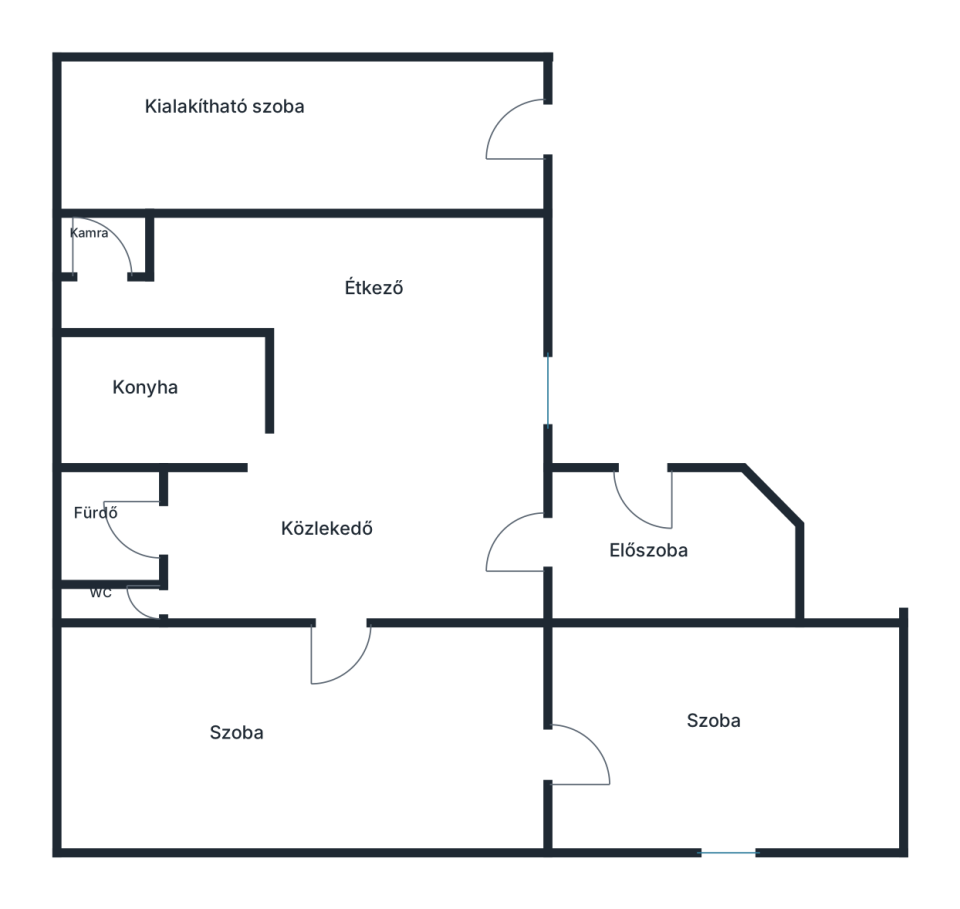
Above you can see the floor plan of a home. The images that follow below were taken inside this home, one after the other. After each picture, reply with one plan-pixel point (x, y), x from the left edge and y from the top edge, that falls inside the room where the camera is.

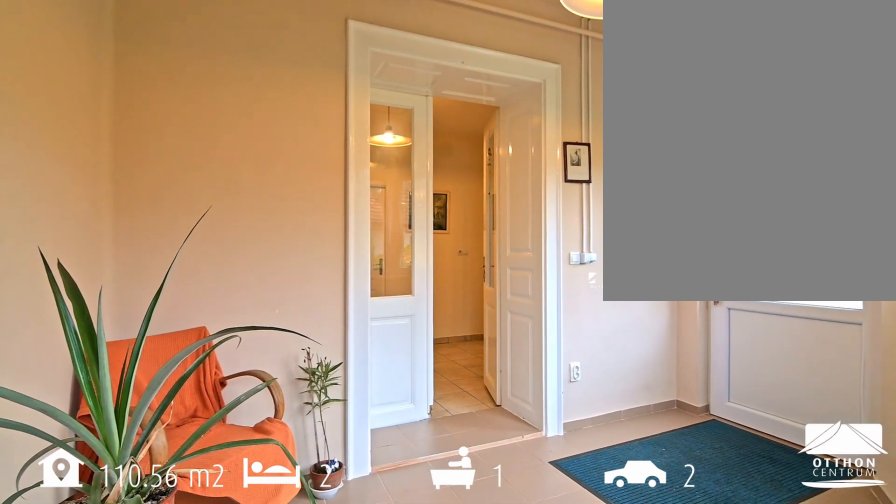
(735, 558)
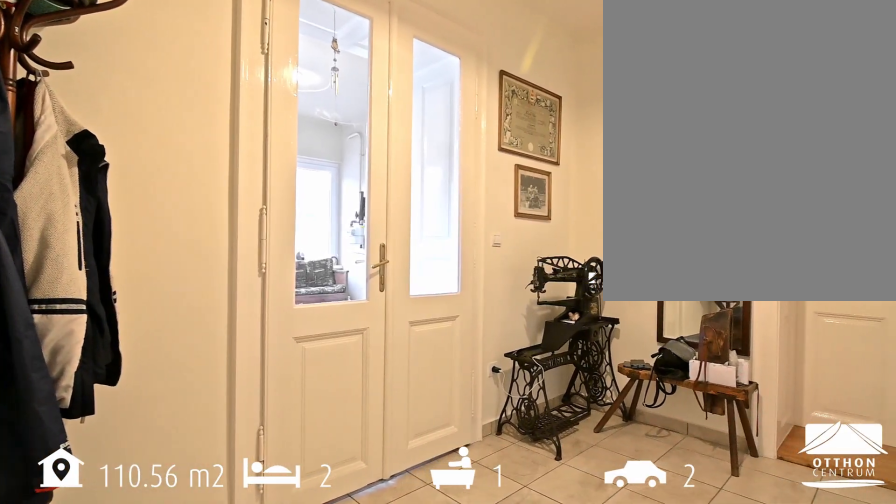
(330, 582)
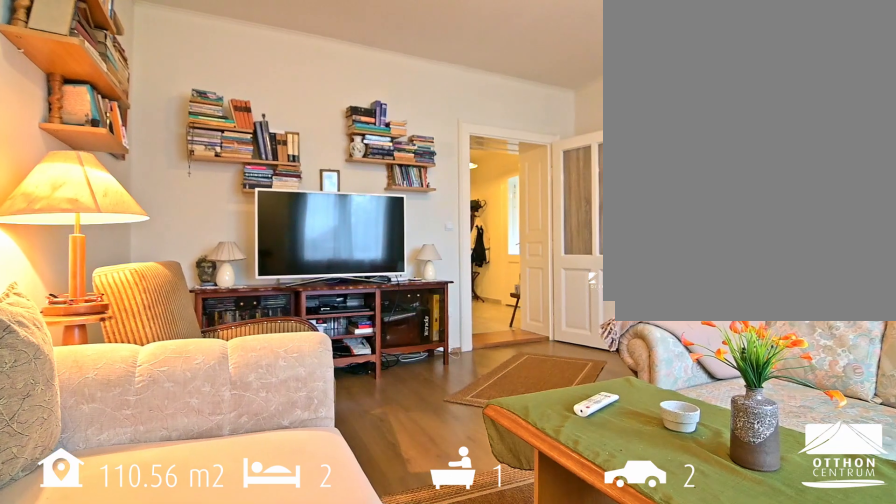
(234, 799)
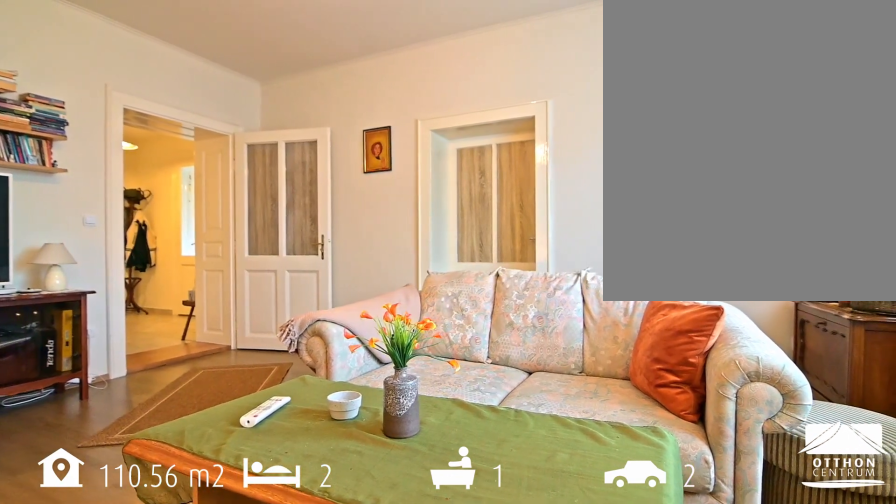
(234, 799)
